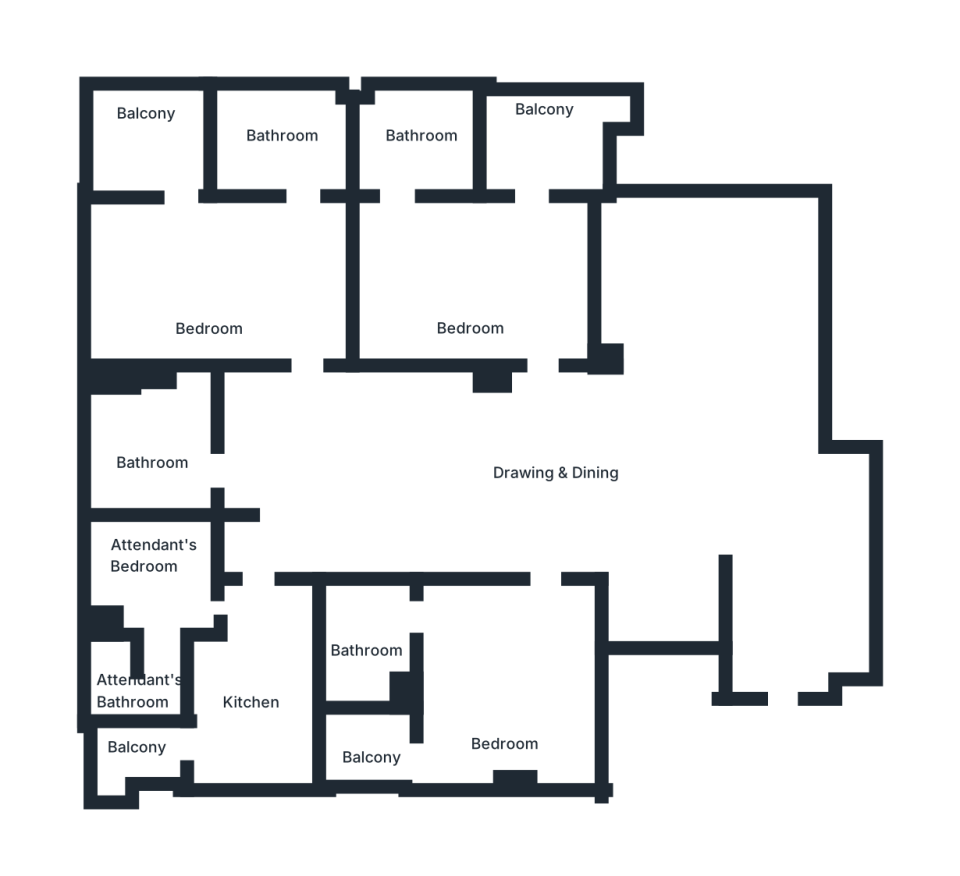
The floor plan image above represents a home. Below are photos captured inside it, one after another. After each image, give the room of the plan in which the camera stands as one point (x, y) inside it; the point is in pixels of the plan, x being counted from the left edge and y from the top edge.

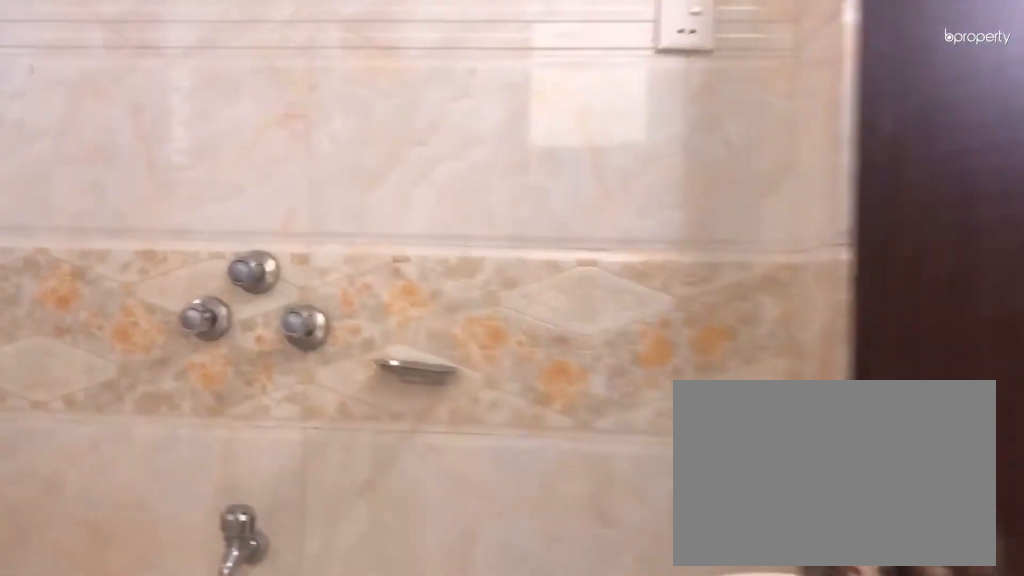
(275, 147)
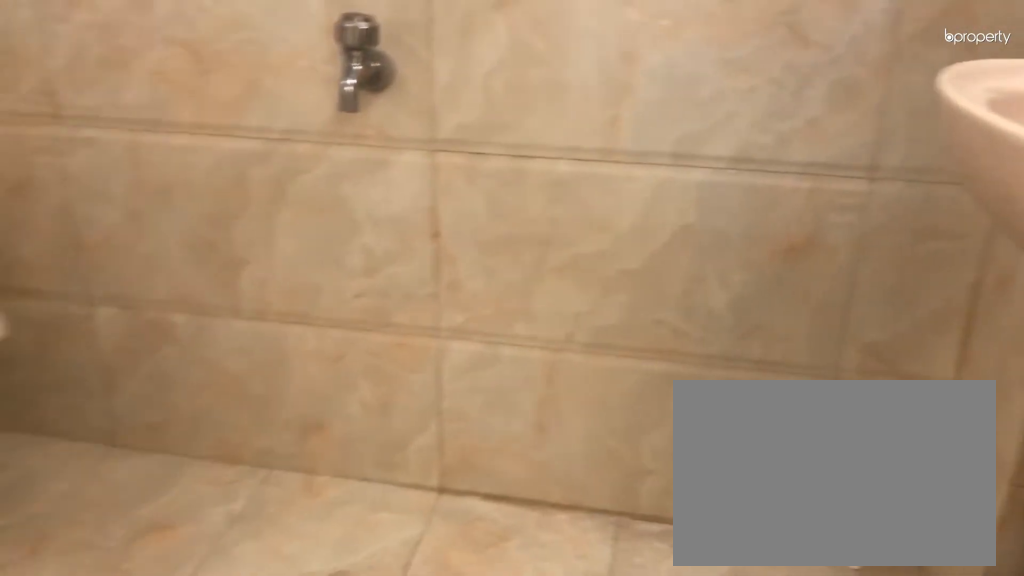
(275, 148)
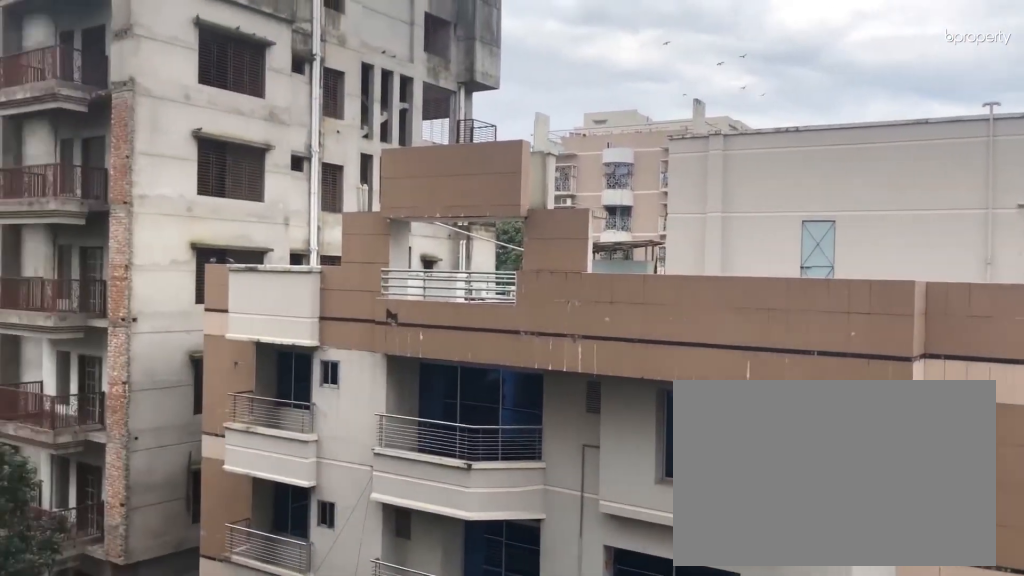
(146, 138)
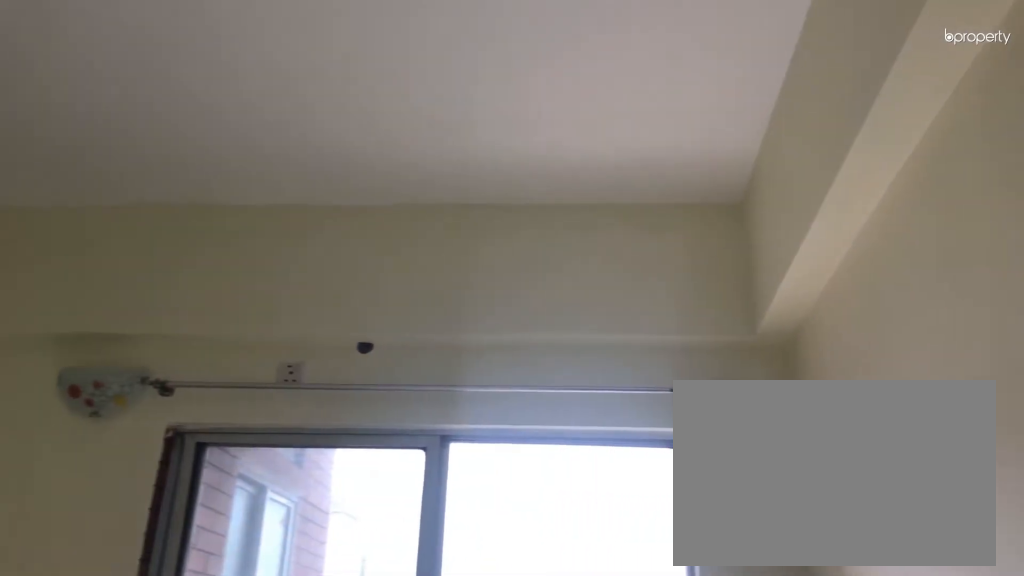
(476, 298)
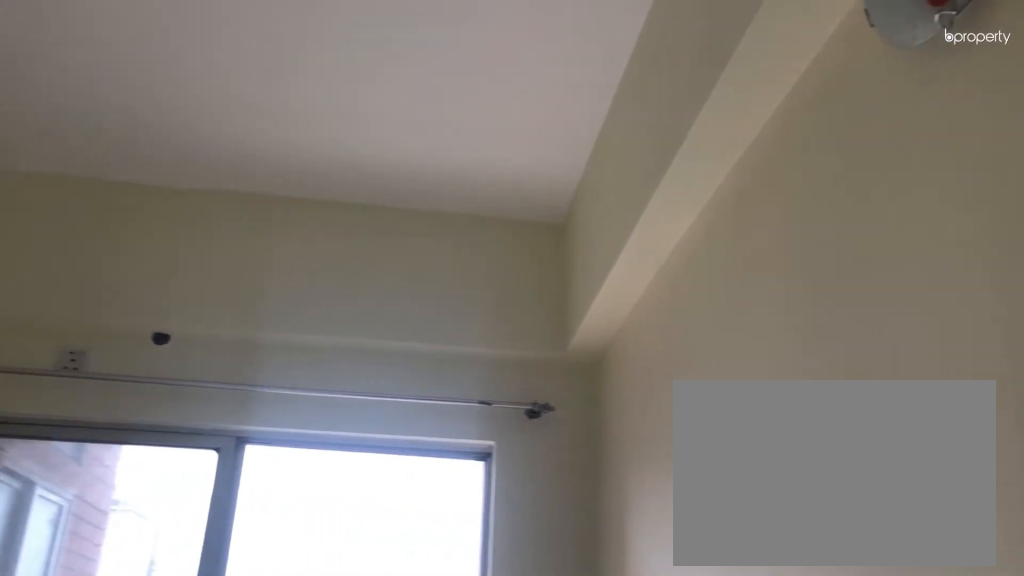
(476, 298)
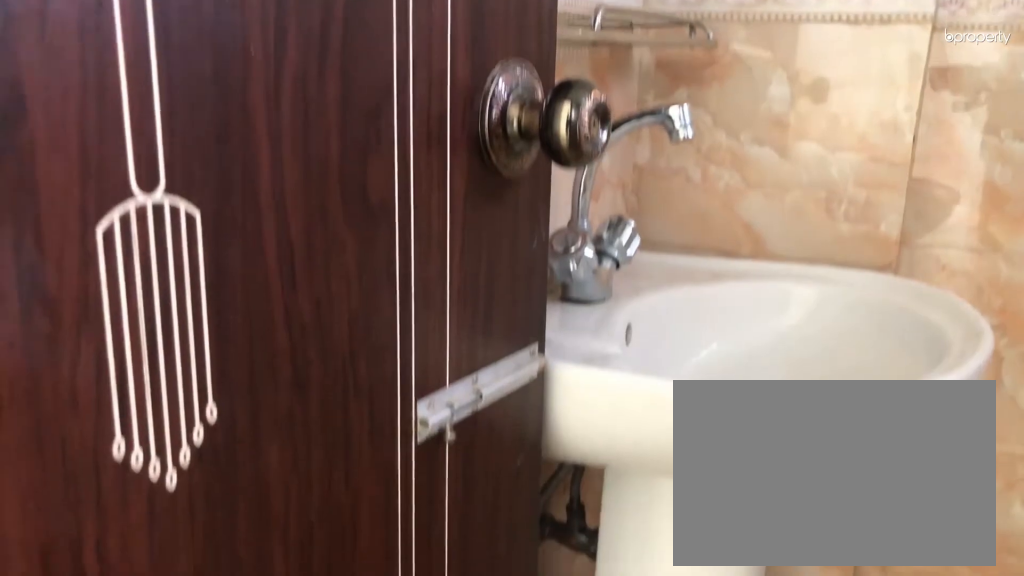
(421, 131)
